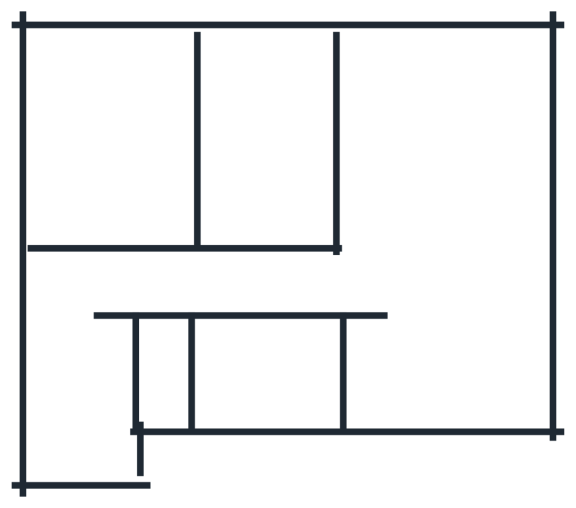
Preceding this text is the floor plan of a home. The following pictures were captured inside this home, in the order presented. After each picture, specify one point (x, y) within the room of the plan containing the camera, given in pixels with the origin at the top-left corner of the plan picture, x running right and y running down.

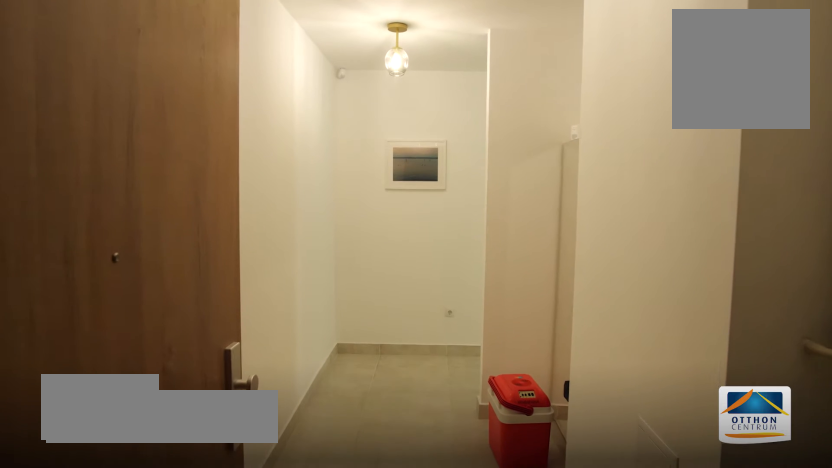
(83, 392)
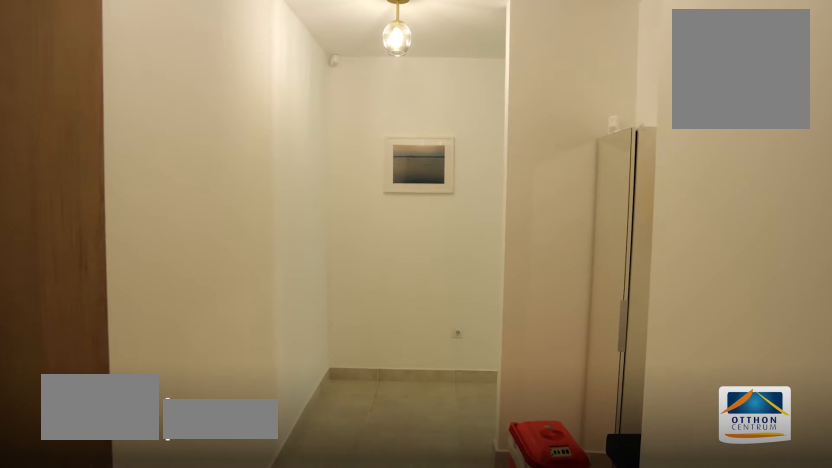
(83, 392)
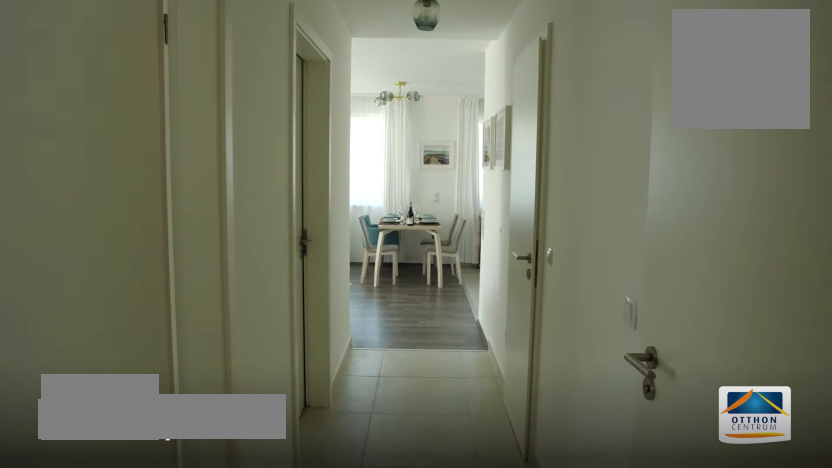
(217, 279)
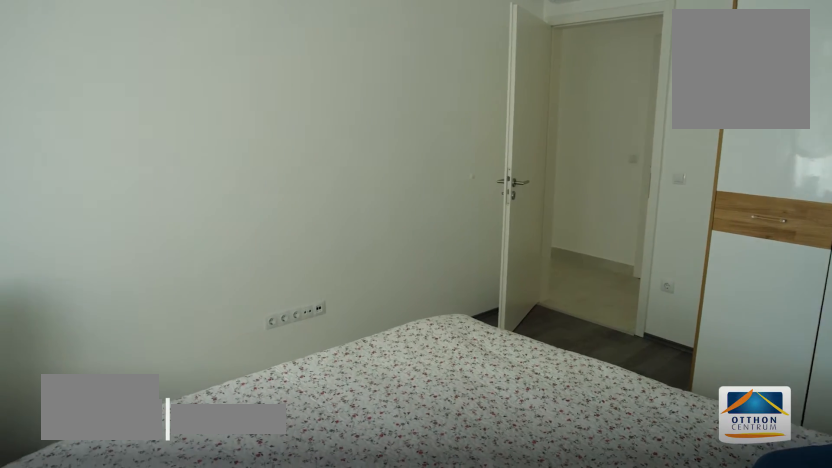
(112, 146)
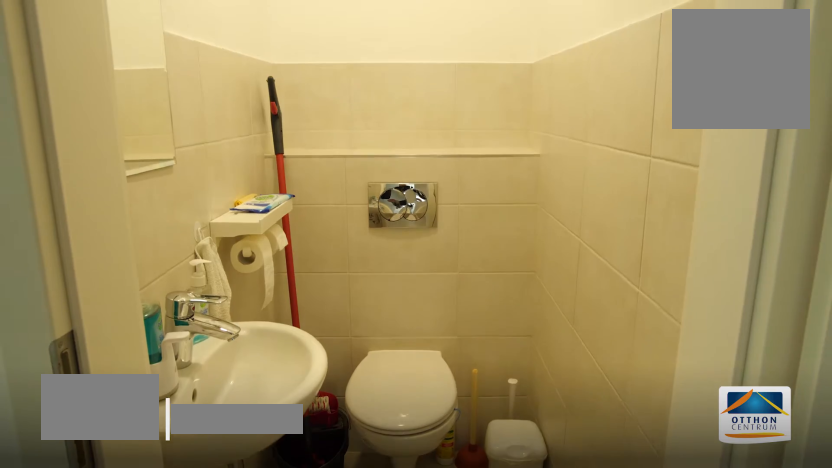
(162, 378)
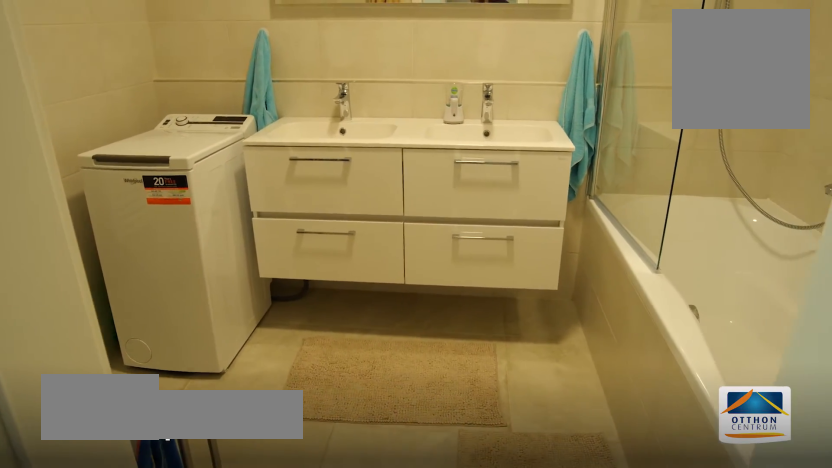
(267, 377)
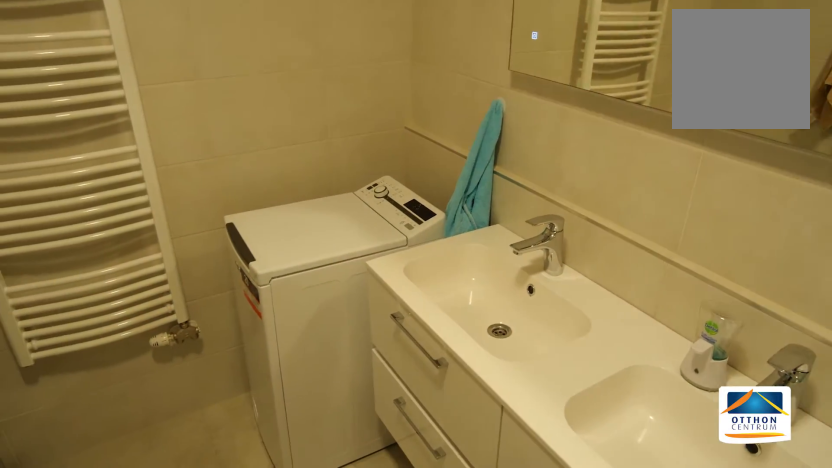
(267, 378)
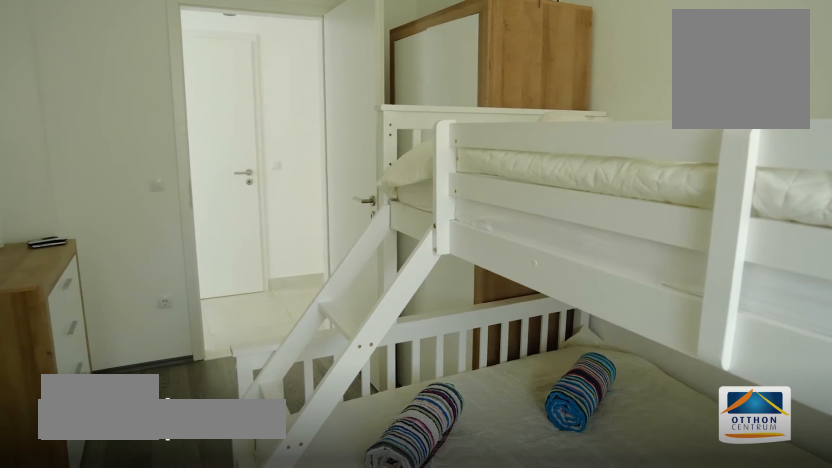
(267, 138)
